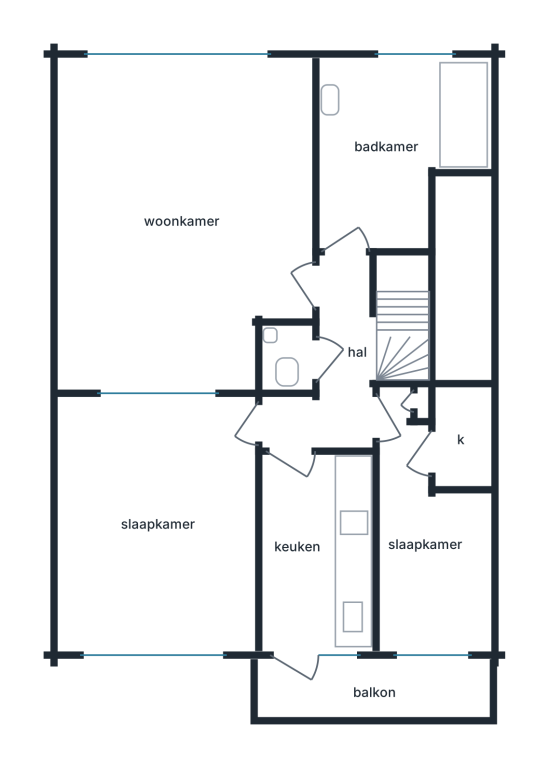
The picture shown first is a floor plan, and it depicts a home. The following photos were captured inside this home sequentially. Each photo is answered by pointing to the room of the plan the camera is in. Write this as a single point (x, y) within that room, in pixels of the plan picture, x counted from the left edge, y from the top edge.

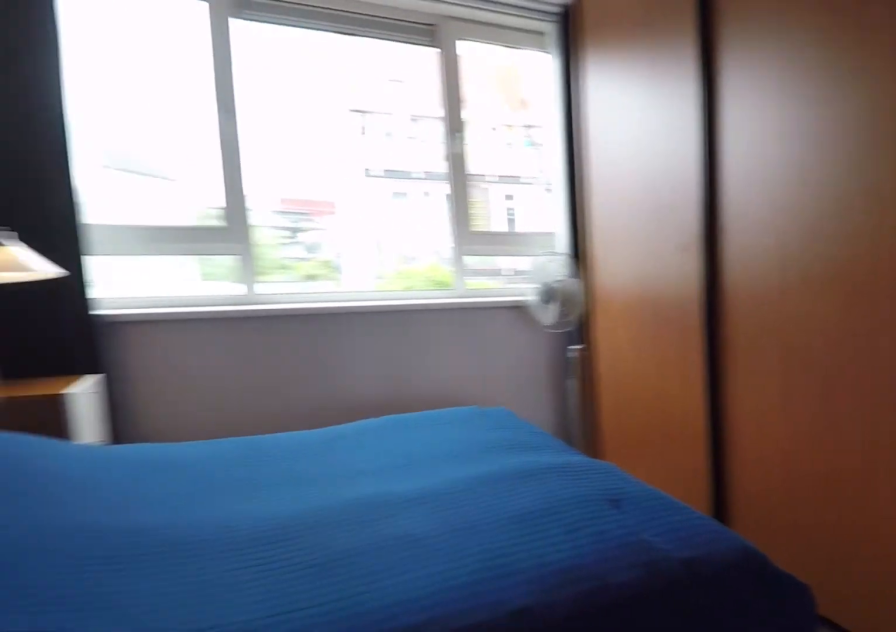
(159, 522)
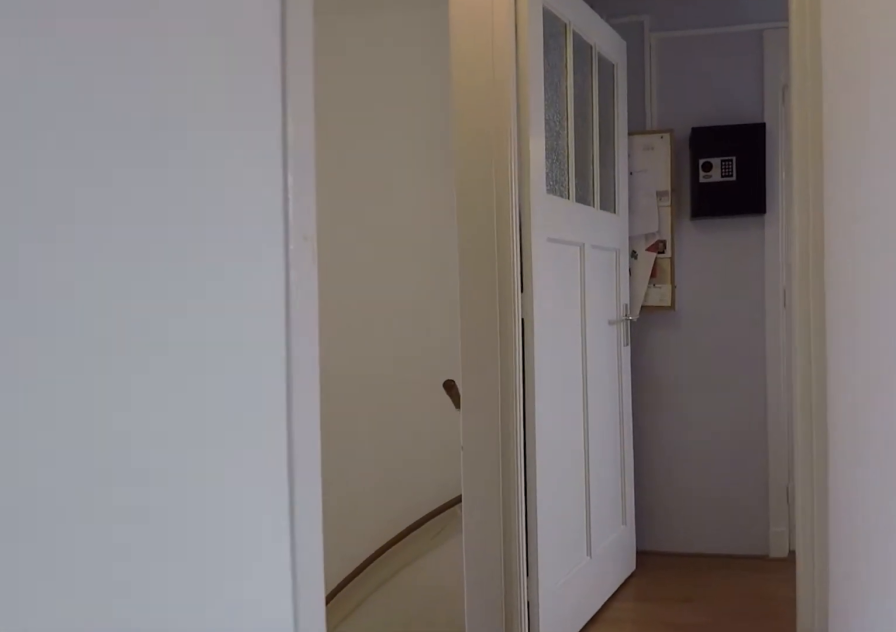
(334, 365)
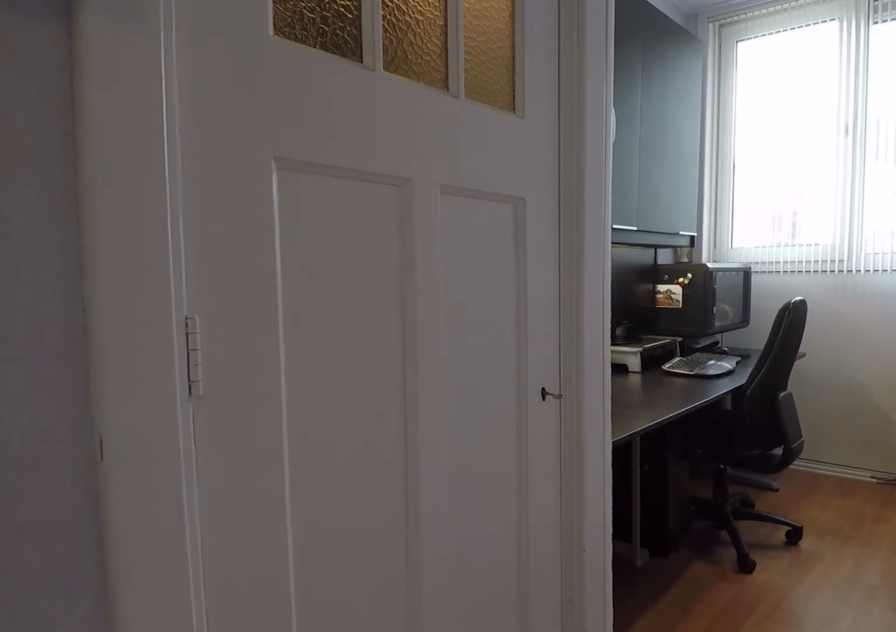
(426, 543)
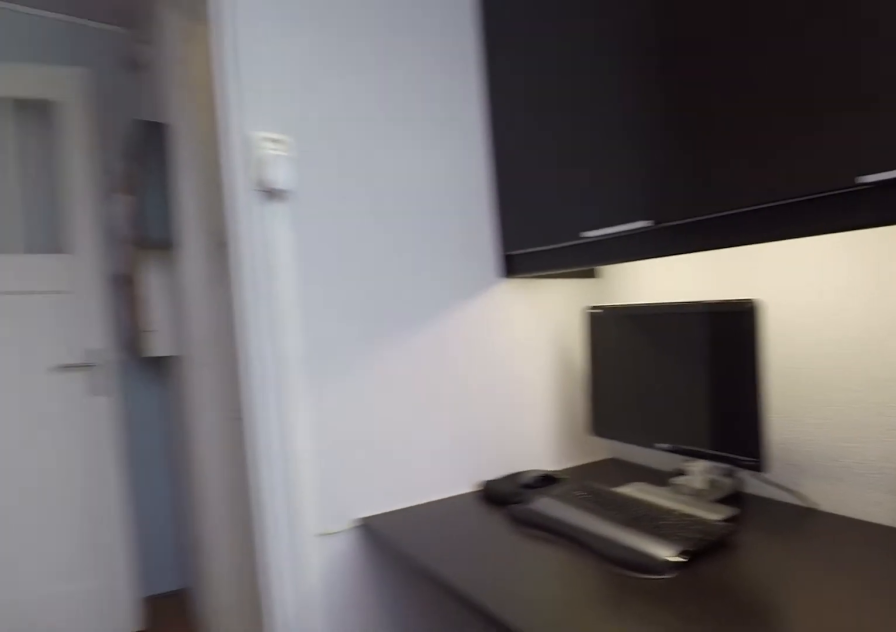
(426, 543)
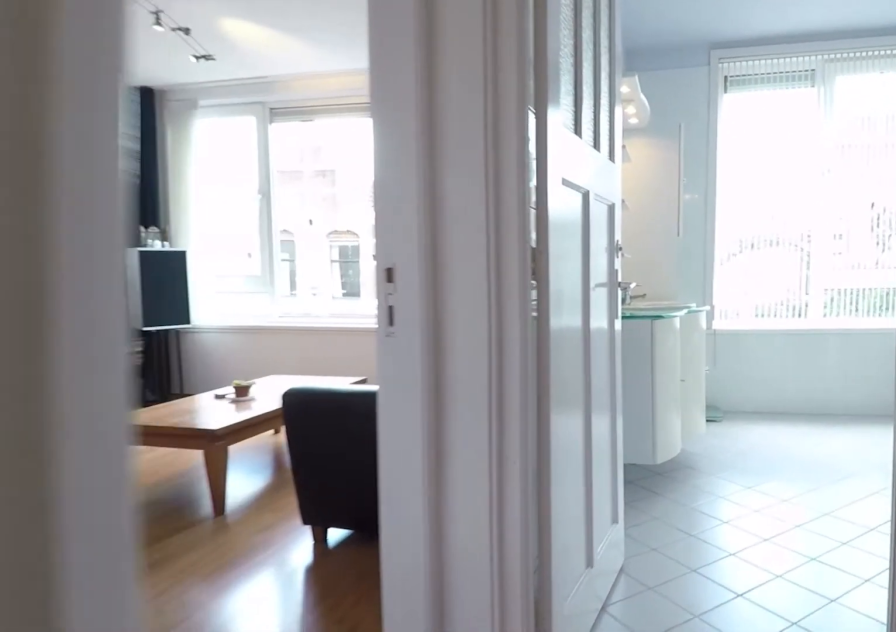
(334, 366)
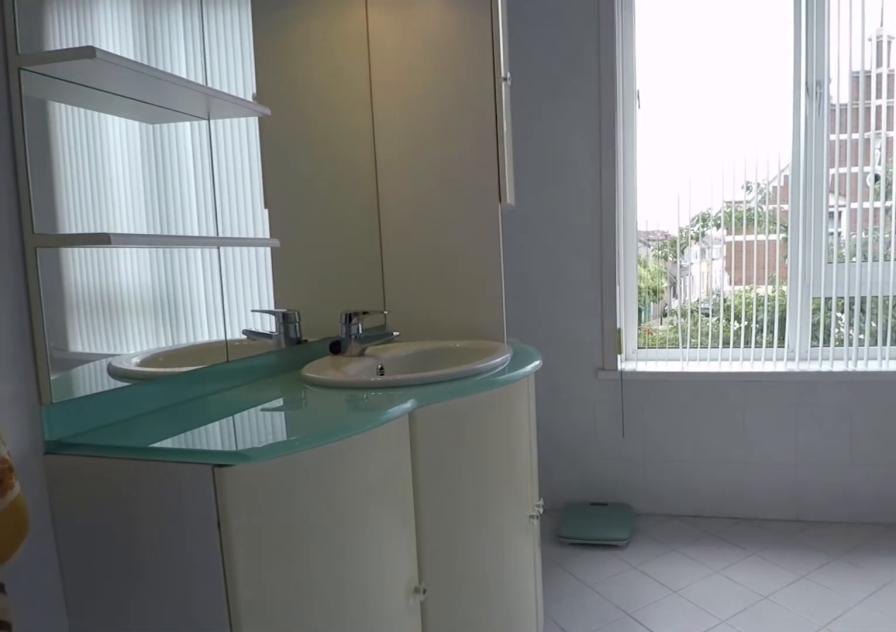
(392, 146)
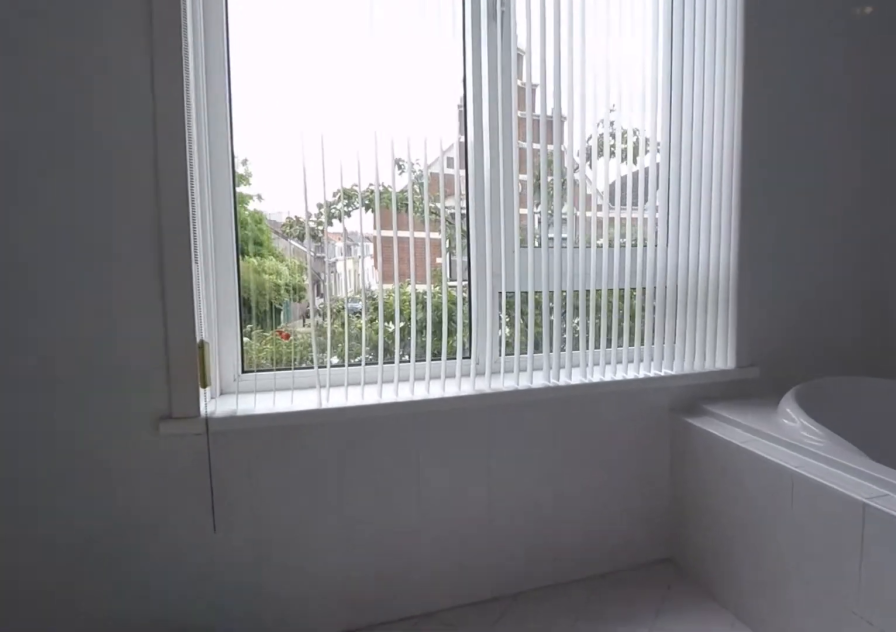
(392, 146)
